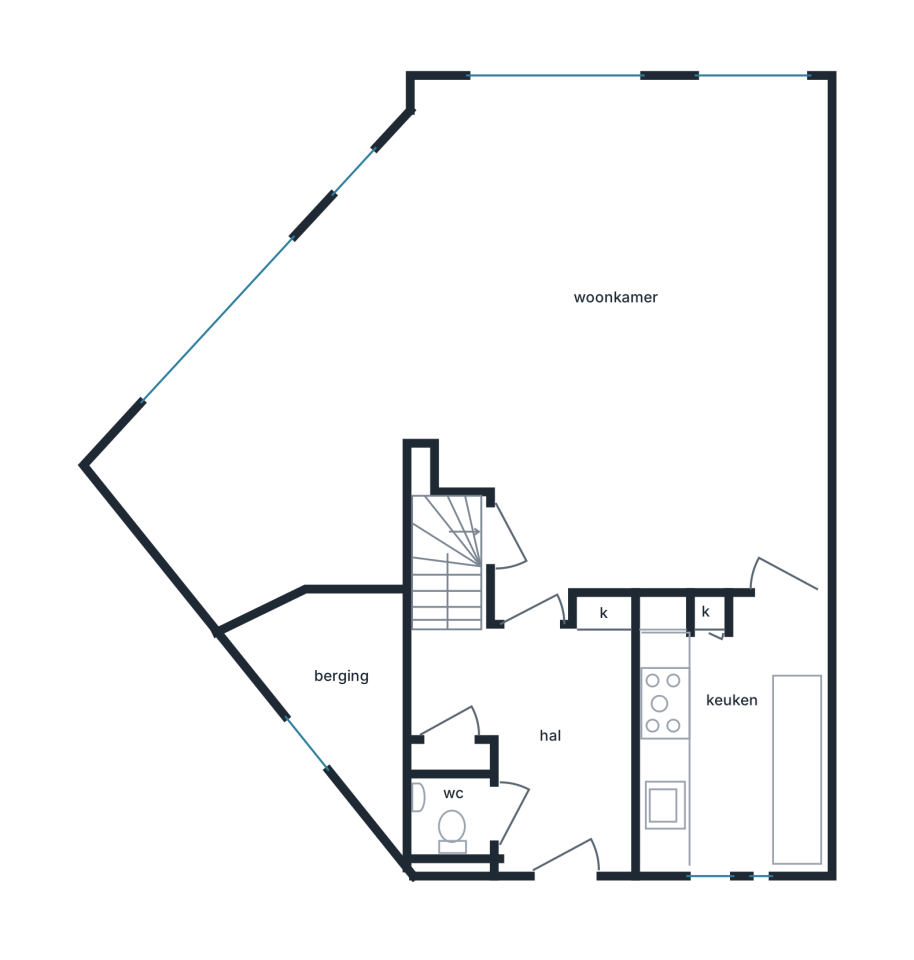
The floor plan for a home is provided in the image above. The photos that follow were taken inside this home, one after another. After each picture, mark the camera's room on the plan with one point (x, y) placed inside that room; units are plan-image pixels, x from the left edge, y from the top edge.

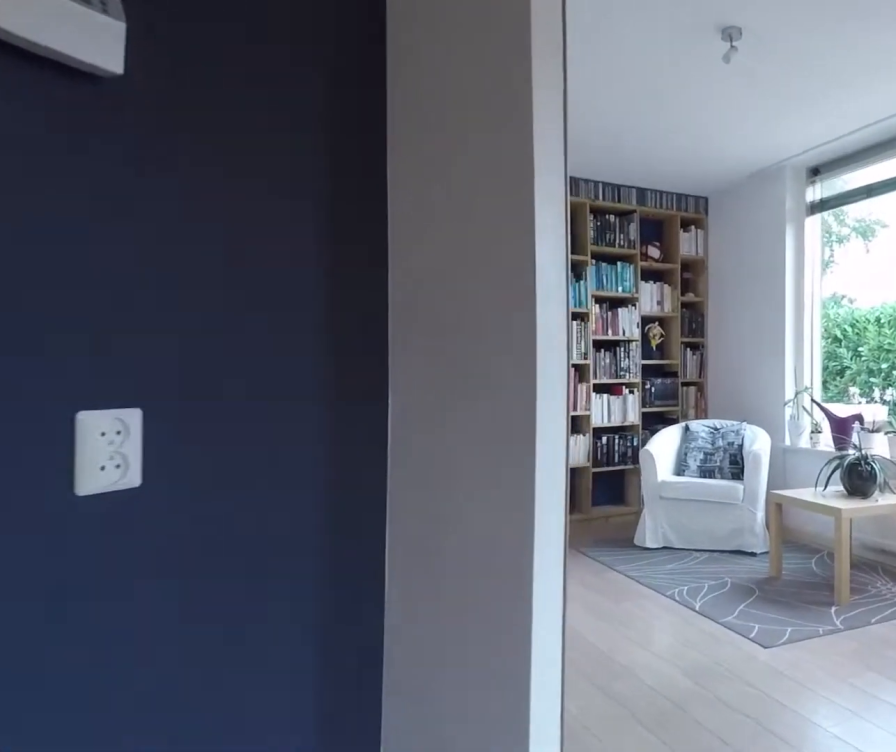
(587, 439)
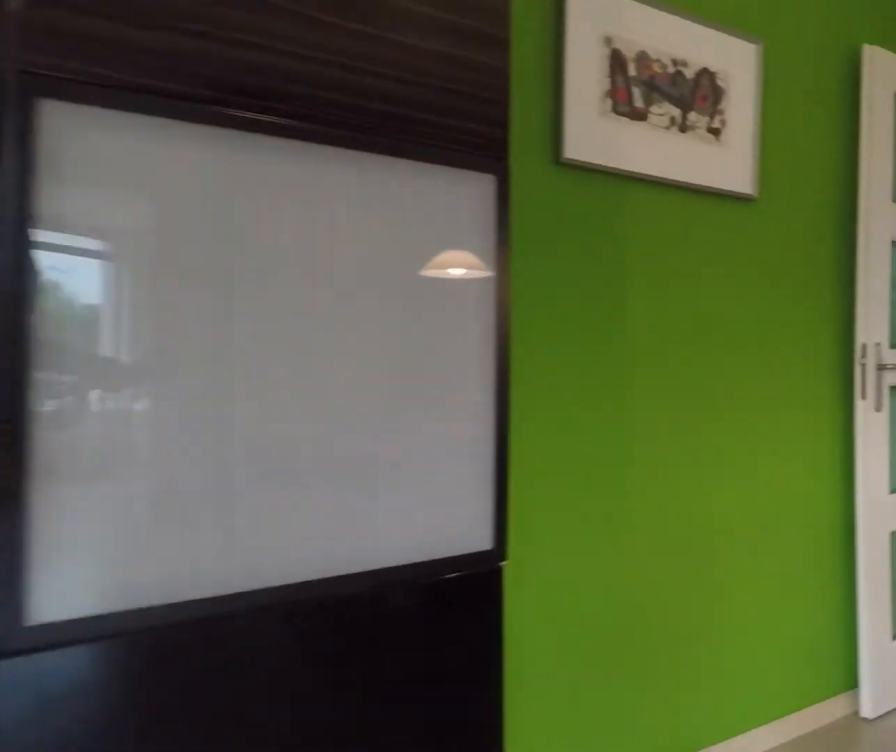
(587, 439)
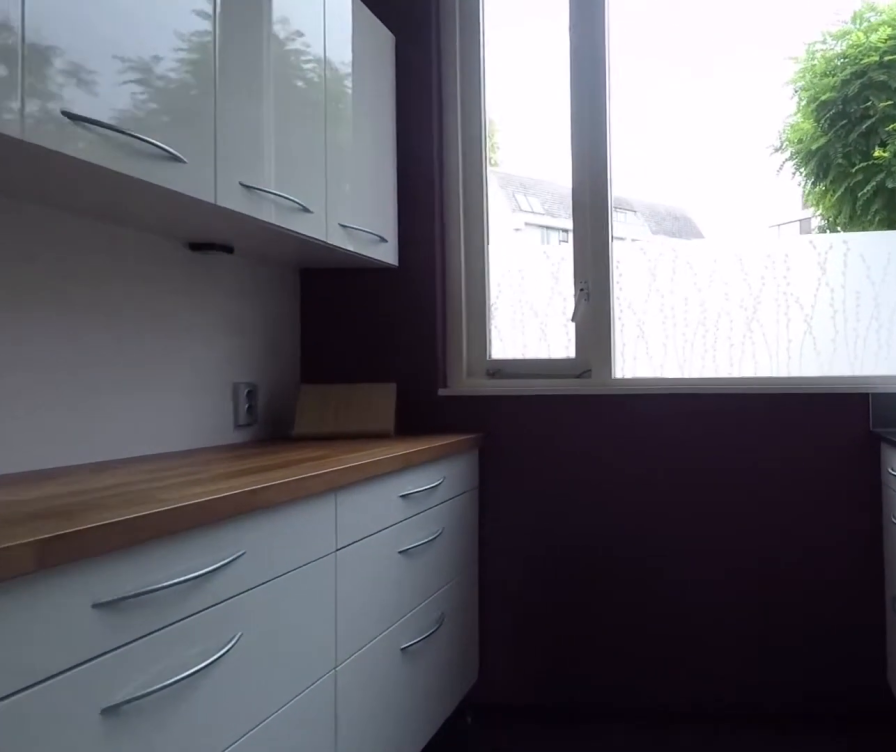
(734, 740)
